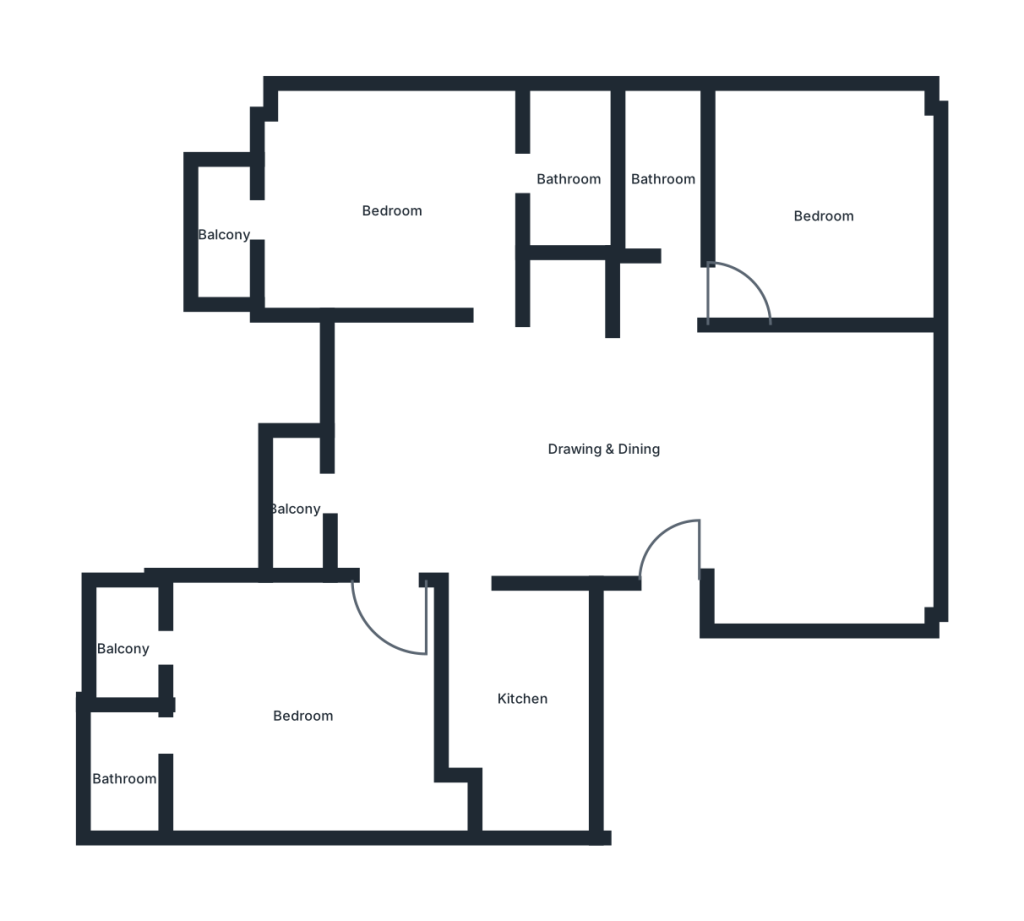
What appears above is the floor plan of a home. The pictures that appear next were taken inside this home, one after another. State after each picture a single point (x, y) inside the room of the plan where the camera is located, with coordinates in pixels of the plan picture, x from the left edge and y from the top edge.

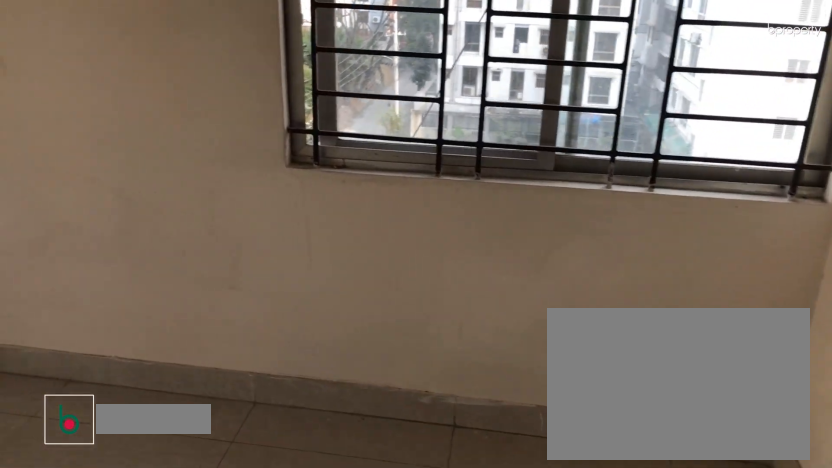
(394, 210)
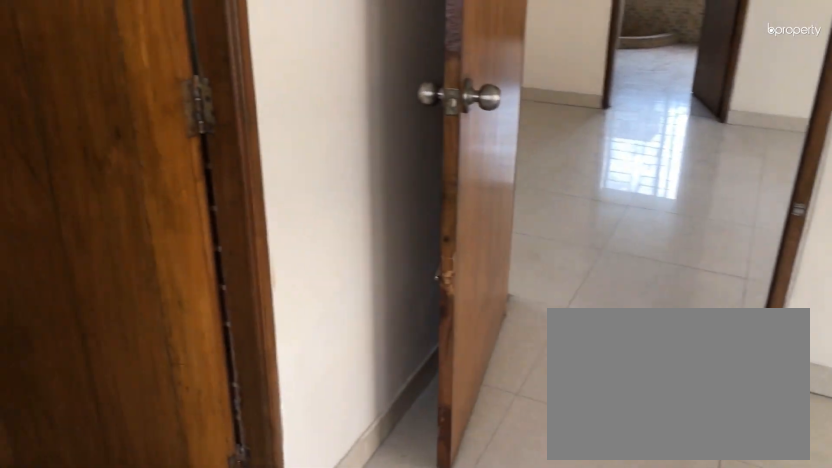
(394, 210)
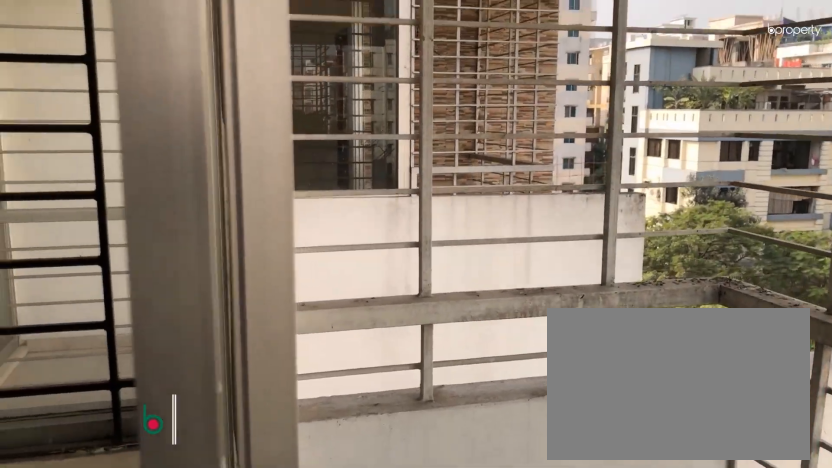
(227, 233)
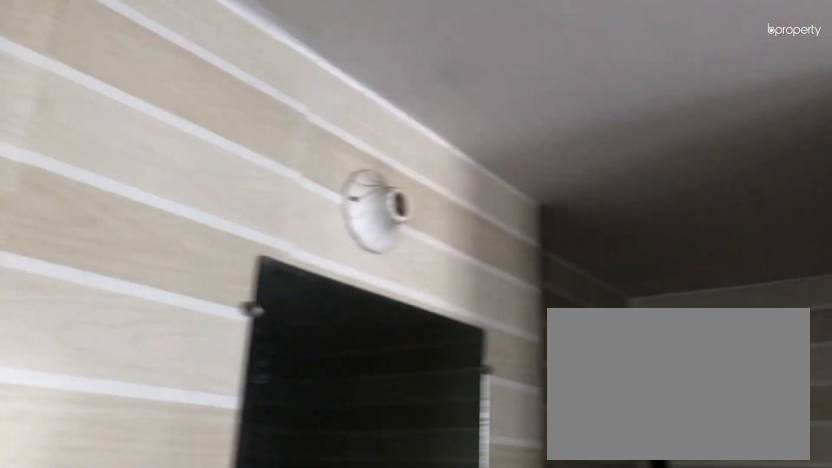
(572, 180)
